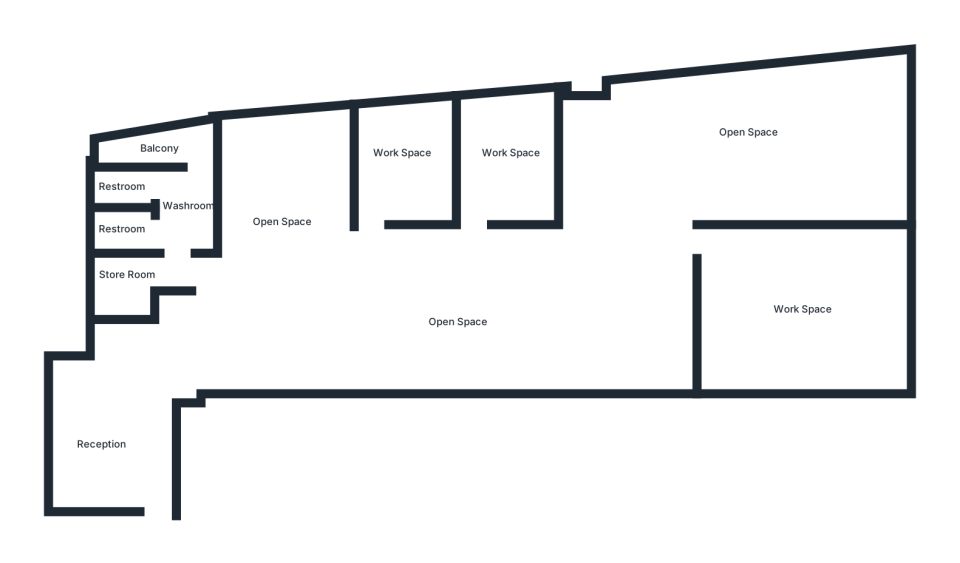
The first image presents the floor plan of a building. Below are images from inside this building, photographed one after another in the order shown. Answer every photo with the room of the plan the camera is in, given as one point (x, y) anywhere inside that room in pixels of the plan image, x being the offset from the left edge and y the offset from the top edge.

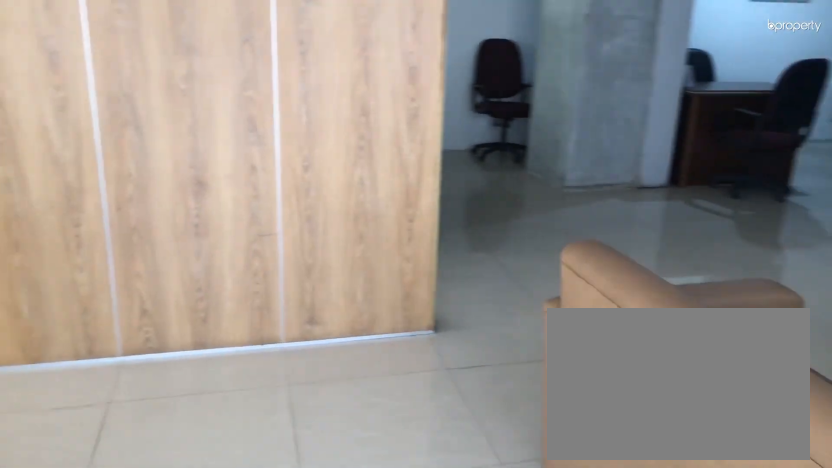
(760, 144)
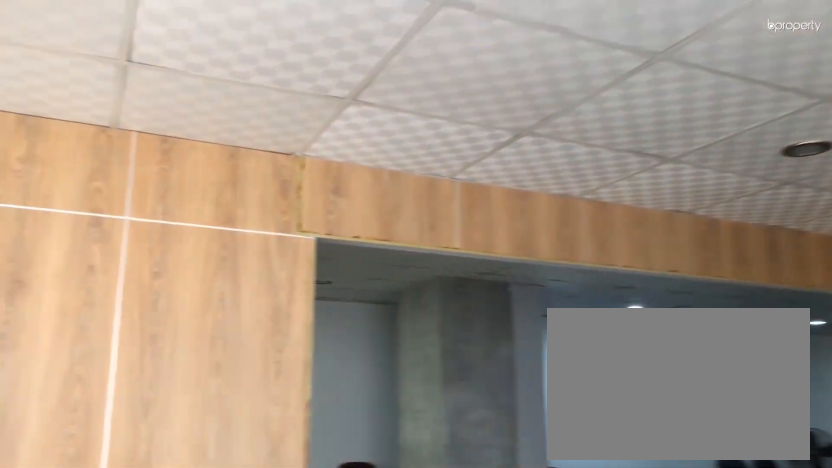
(760, 144)
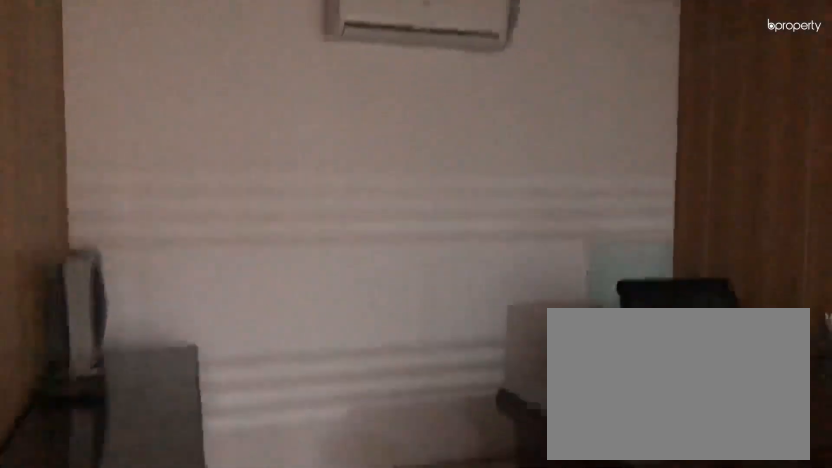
(492, 168)
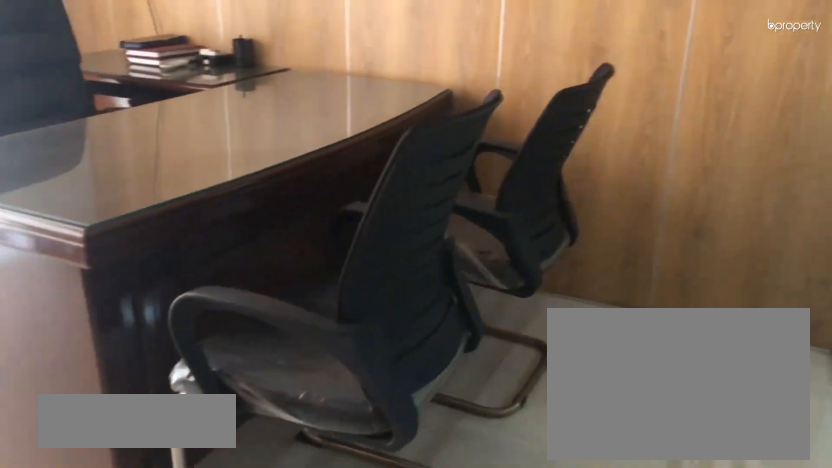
(387, 167)
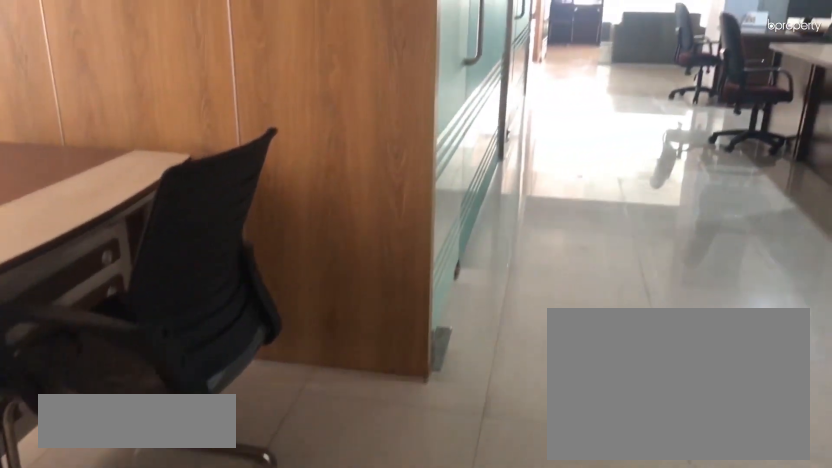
(292, 230)
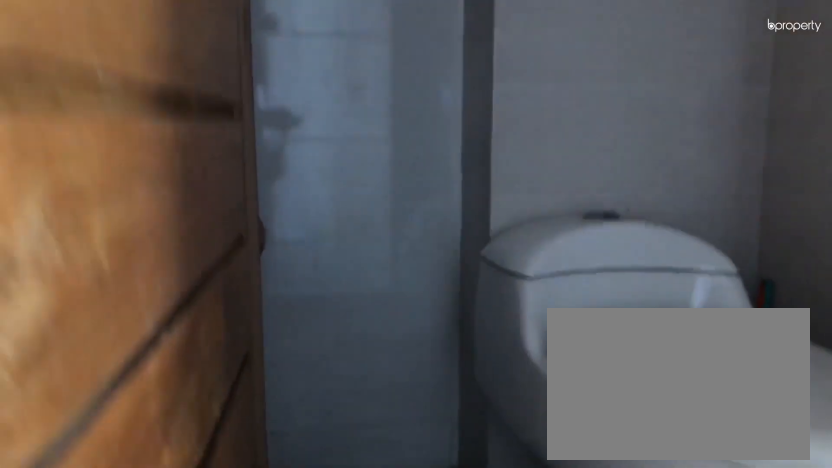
(120, 233)
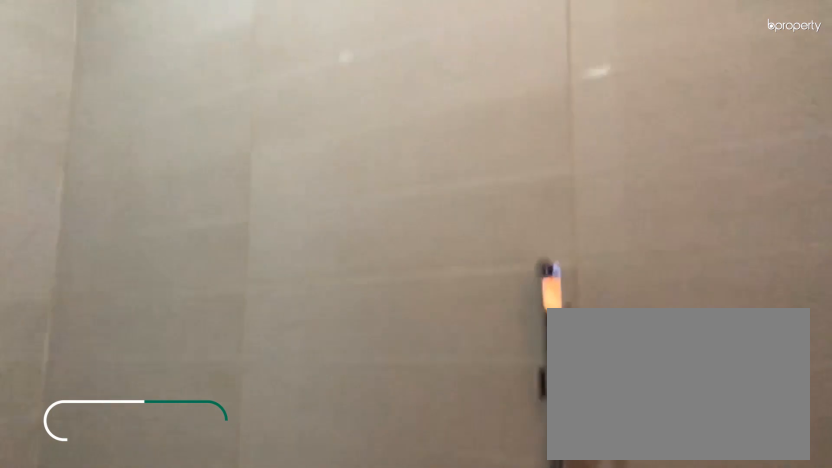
(119, 185)
